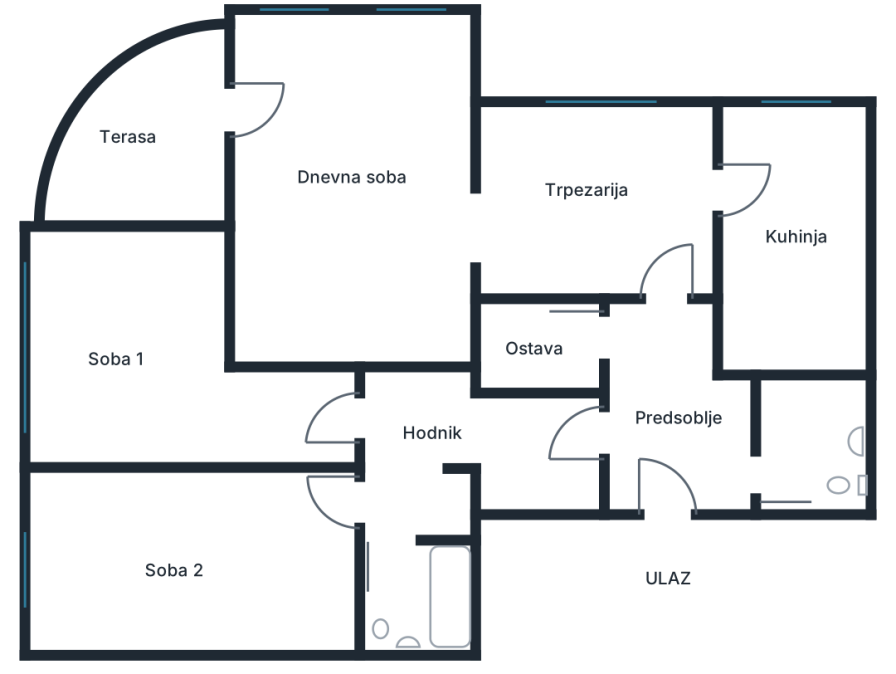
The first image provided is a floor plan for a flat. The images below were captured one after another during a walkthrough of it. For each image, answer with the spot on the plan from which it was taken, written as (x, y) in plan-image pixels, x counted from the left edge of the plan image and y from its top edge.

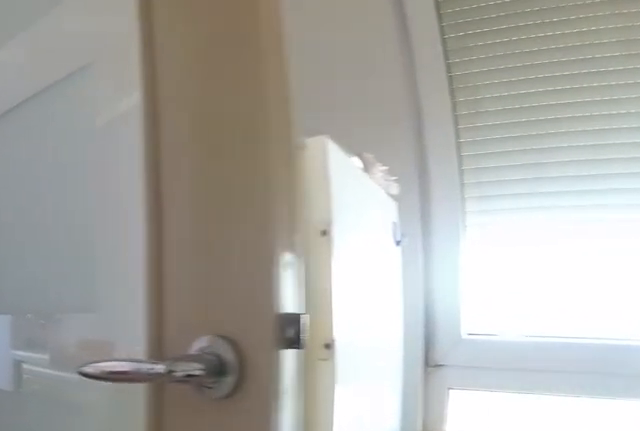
(788, 230)
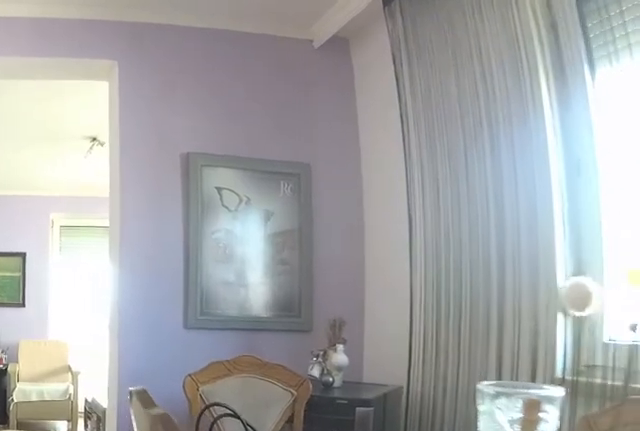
(655, 246)
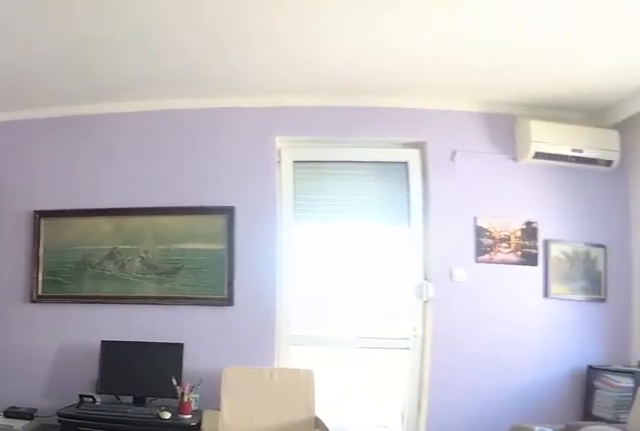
(481, 253)
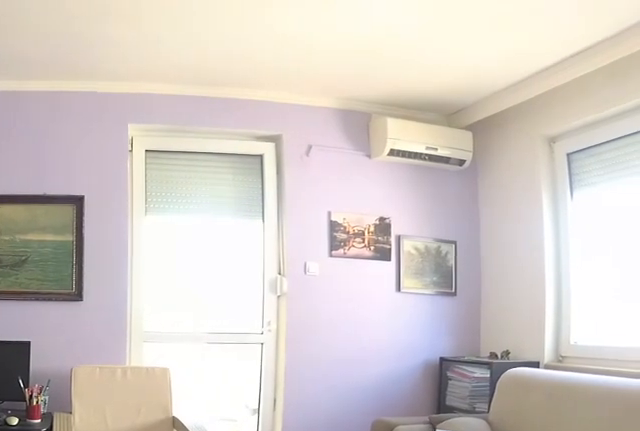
(470, 255)
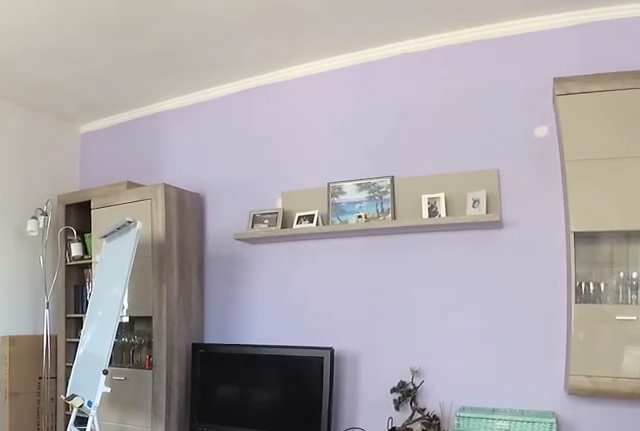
(264, 109)
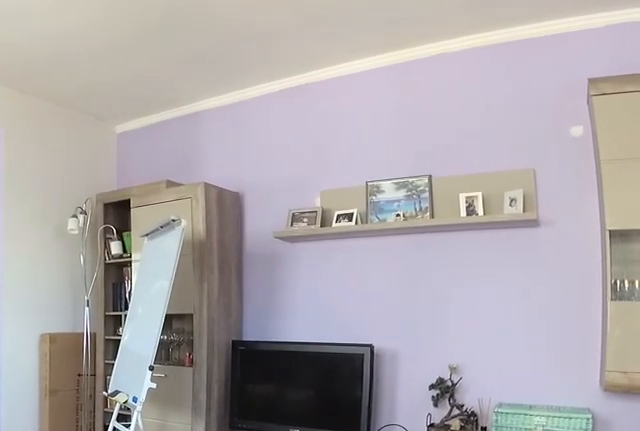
(264, 109)
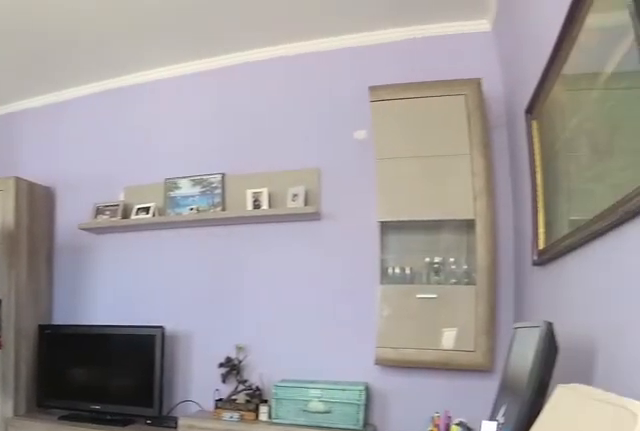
(258, 98)
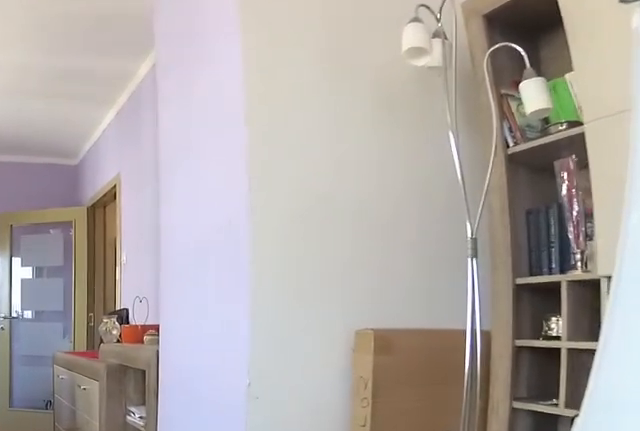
(344, 235)
